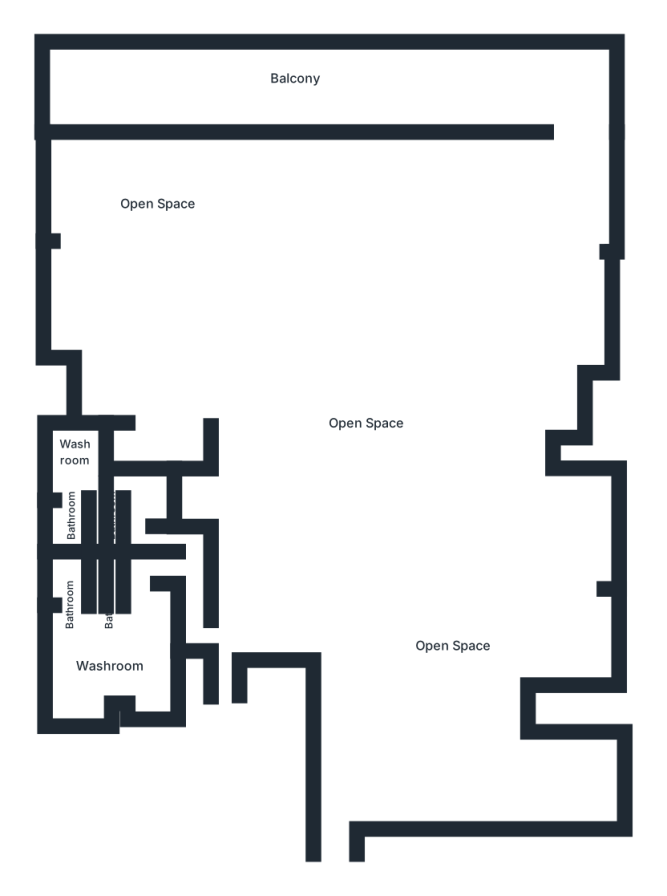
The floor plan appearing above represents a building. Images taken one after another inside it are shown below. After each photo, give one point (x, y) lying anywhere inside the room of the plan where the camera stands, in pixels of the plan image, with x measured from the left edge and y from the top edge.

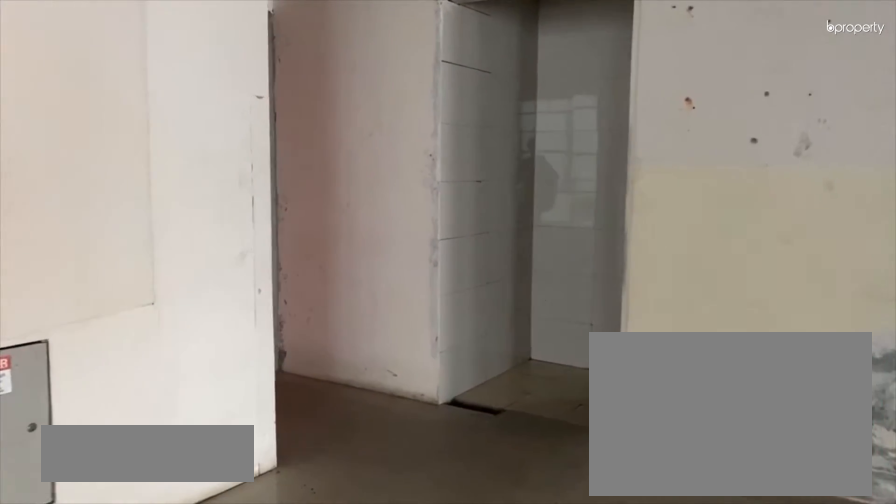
(276, 598)
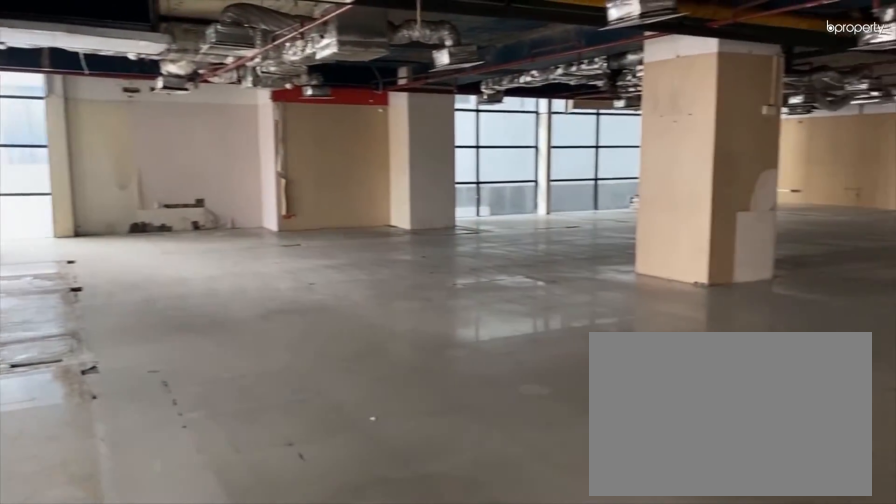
(480, 218)
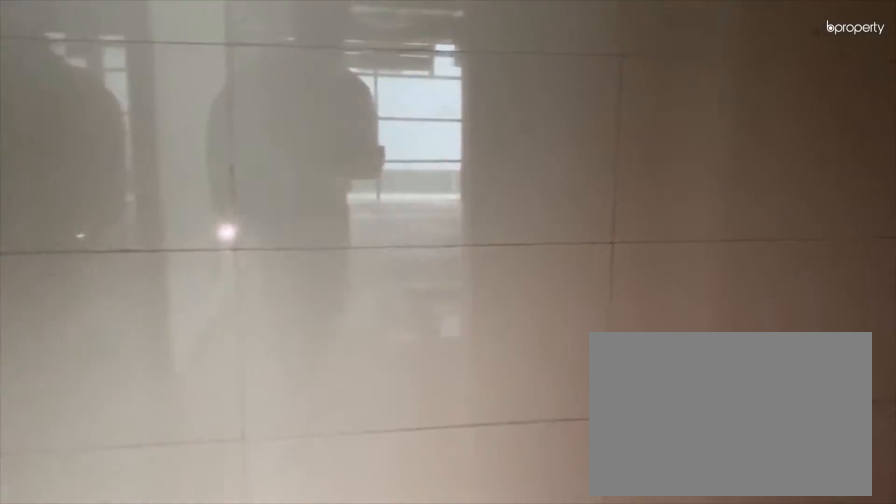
(190, 598)
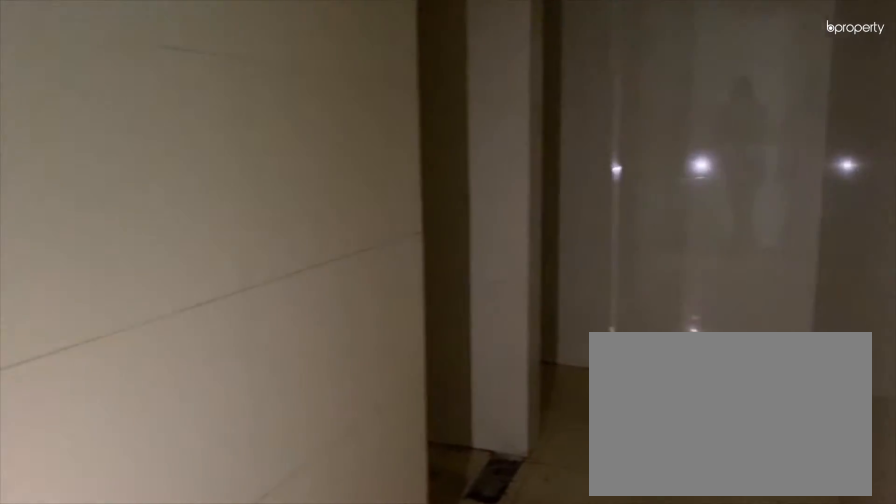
(190, 598)
